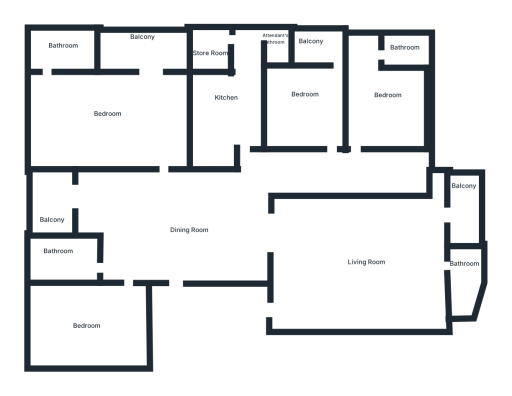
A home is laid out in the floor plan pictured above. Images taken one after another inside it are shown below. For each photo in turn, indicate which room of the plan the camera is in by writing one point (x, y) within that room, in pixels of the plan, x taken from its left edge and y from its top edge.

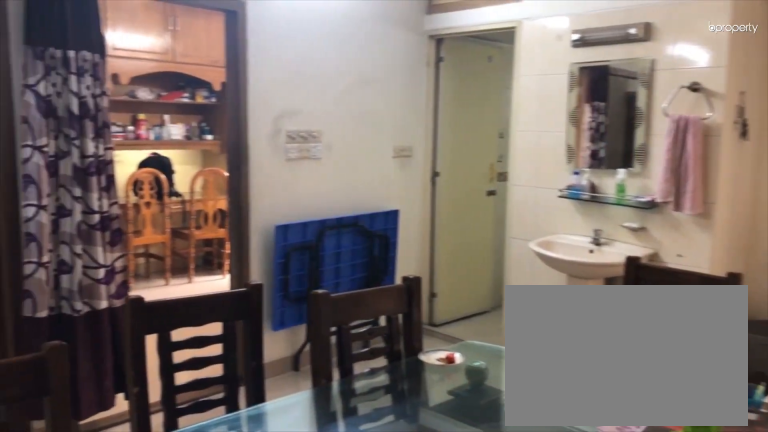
(187, 223)
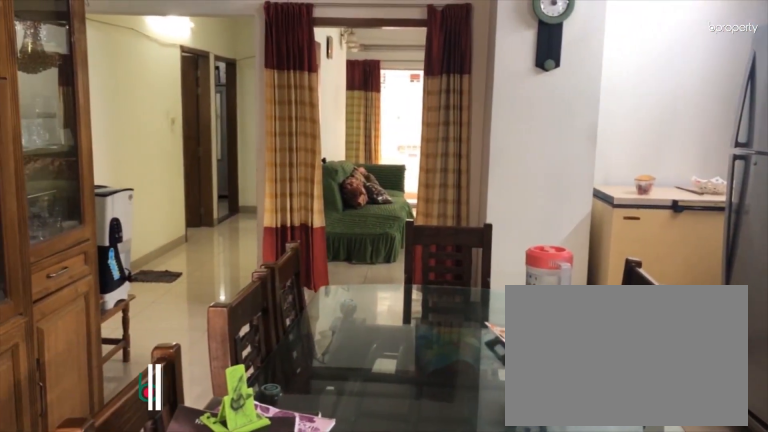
(187, 223)
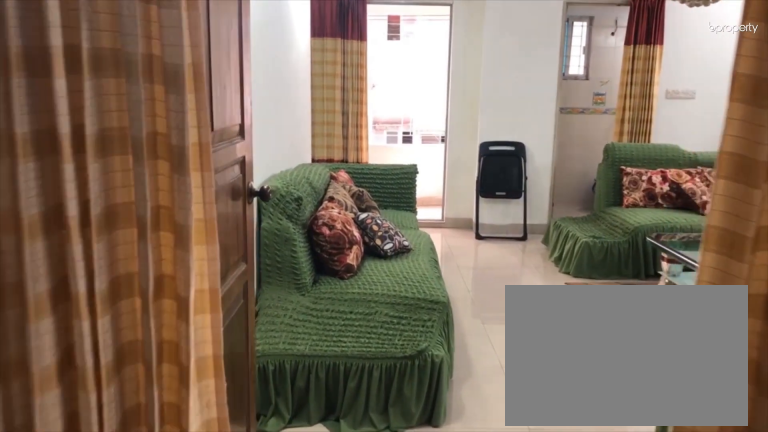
(306, 235)
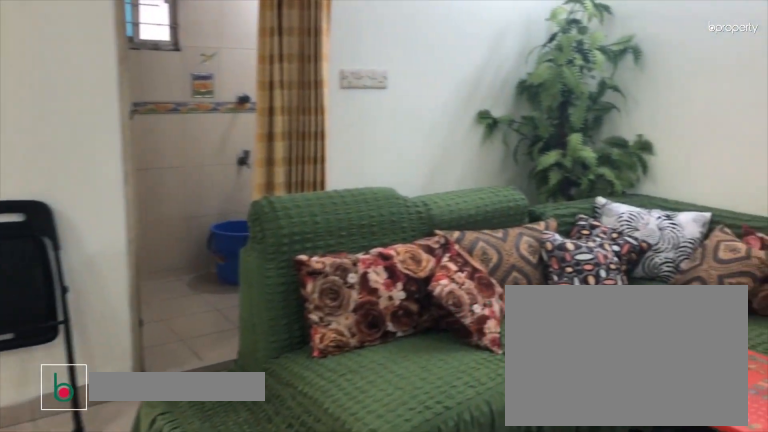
(365, 263)
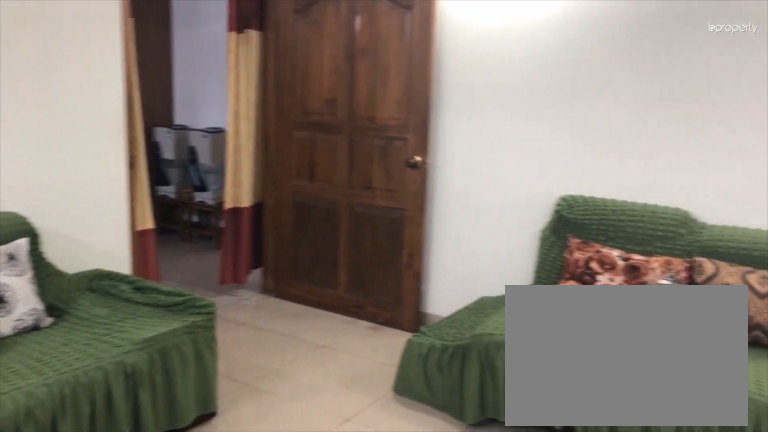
(365, 263)
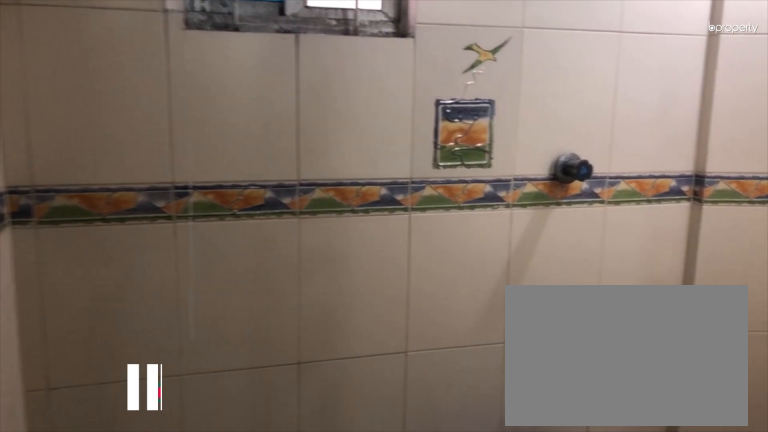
(461, 280)
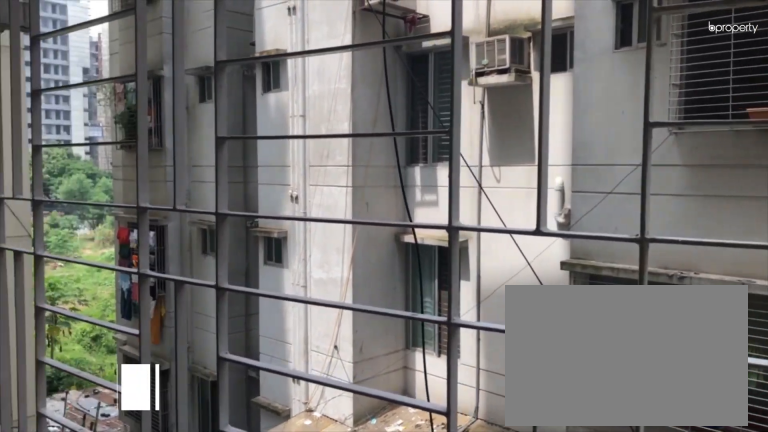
(468, 194)
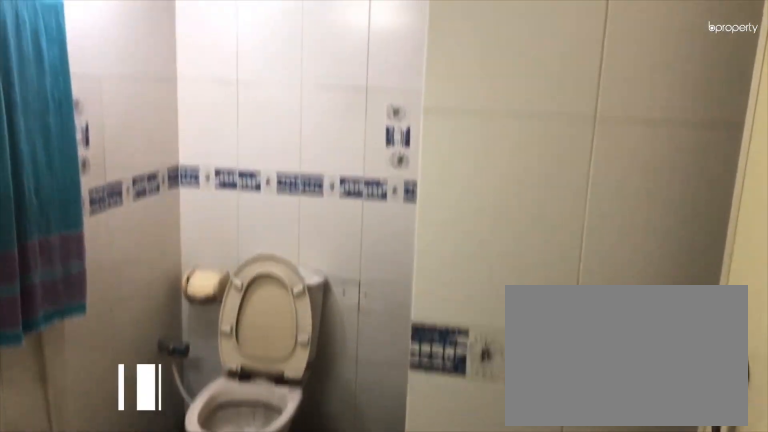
(403, 50)
